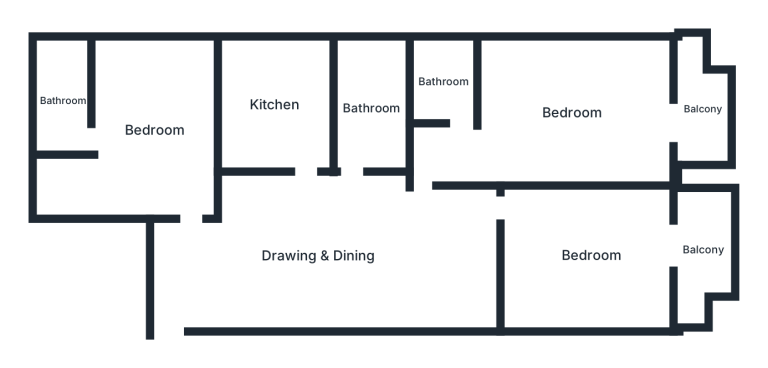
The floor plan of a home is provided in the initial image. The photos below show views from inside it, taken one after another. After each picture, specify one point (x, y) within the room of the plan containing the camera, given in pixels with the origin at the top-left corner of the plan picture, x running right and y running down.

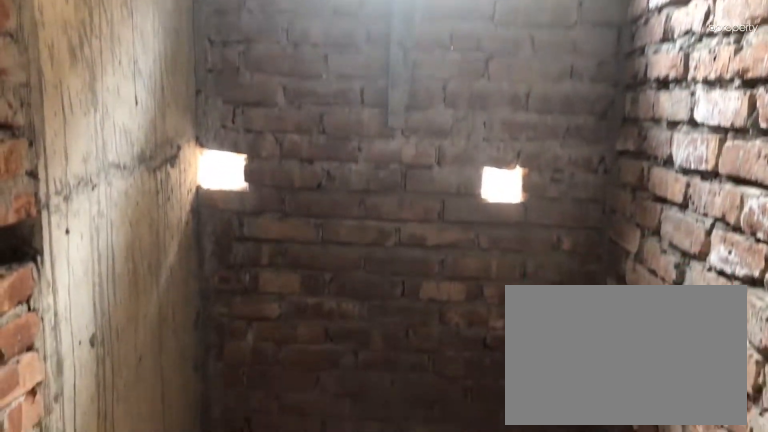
(443, 82)
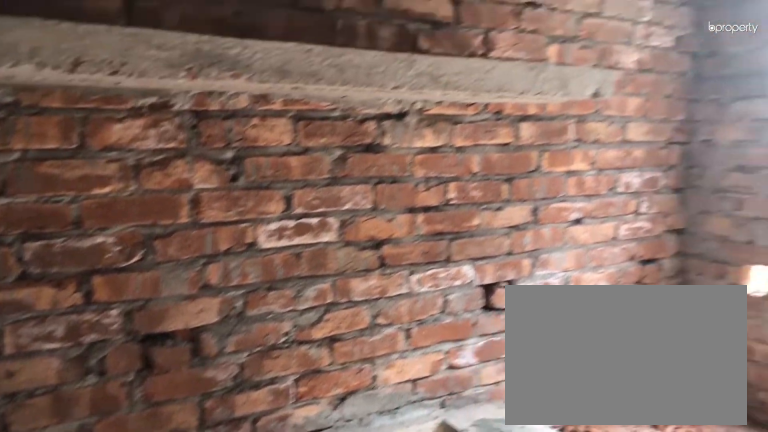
(275, 105)
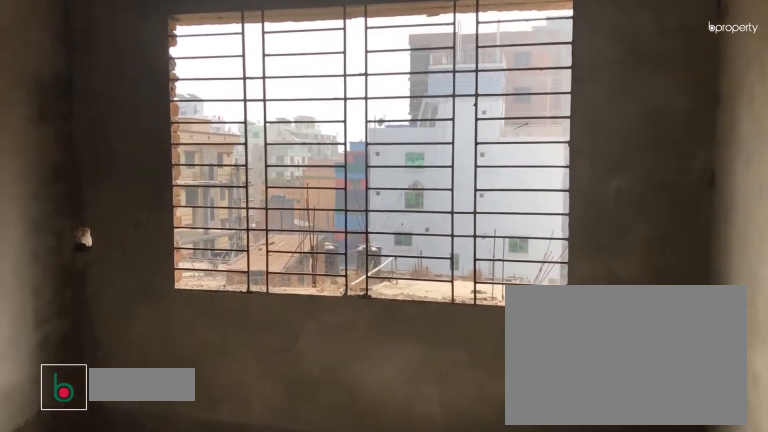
(154, 131)
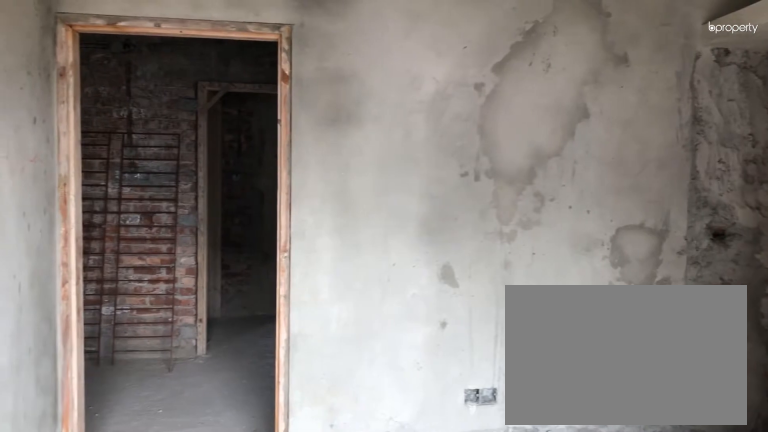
(154, 131)
